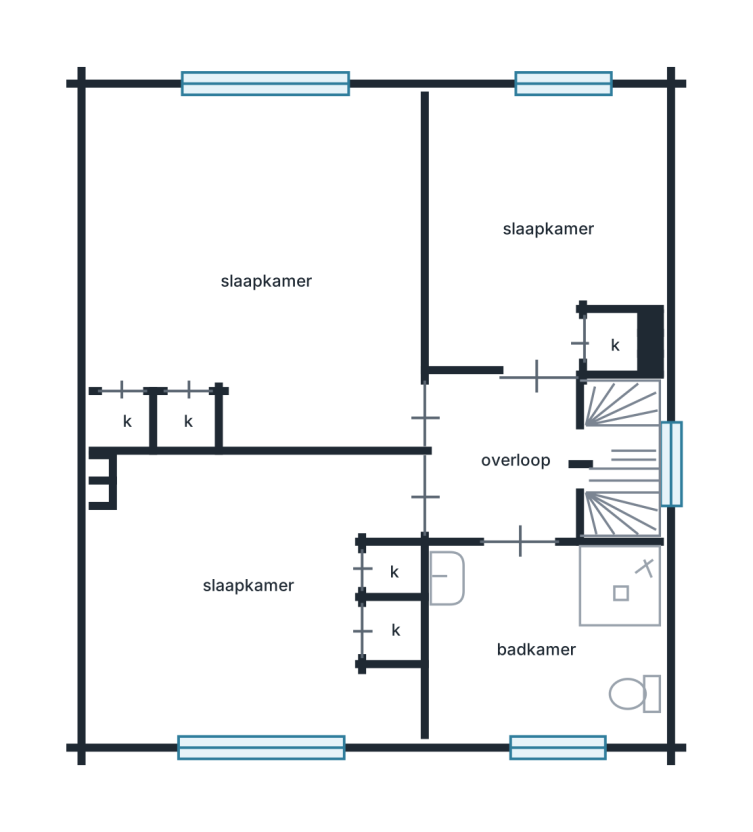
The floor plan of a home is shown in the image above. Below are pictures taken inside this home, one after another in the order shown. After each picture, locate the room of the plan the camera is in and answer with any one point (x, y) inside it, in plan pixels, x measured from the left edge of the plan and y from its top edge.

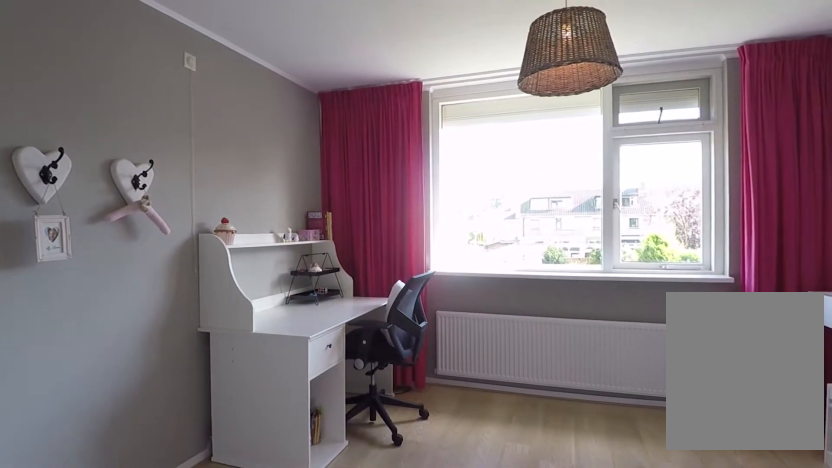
(256, 268)
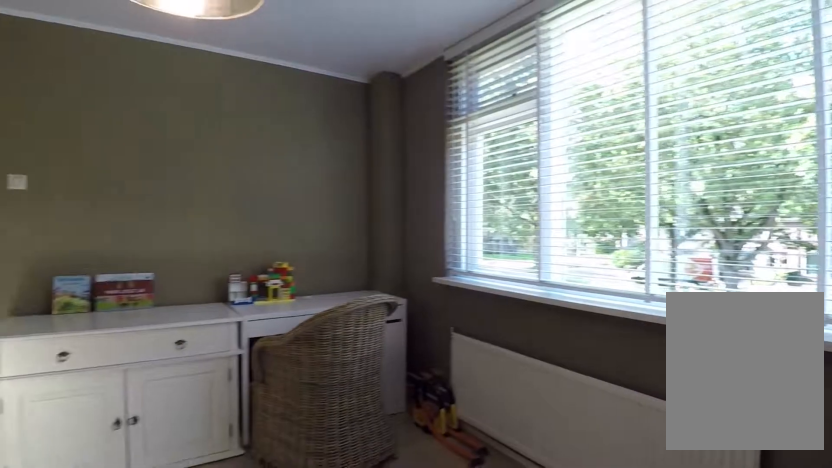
(254, 598)
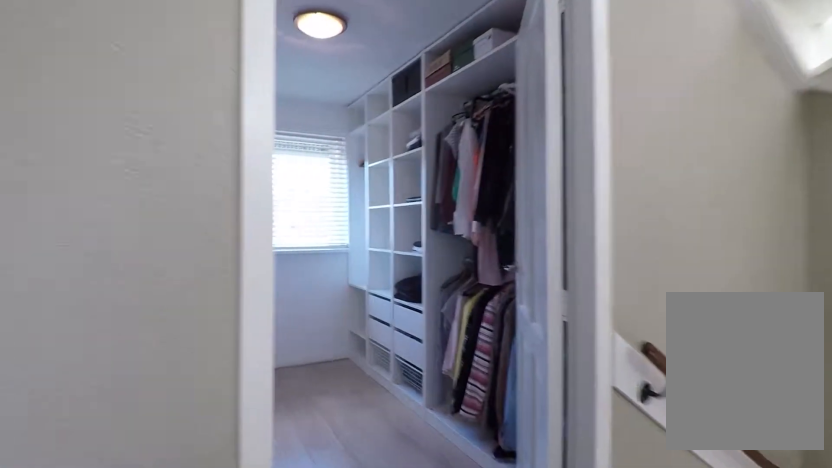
(544, 459)
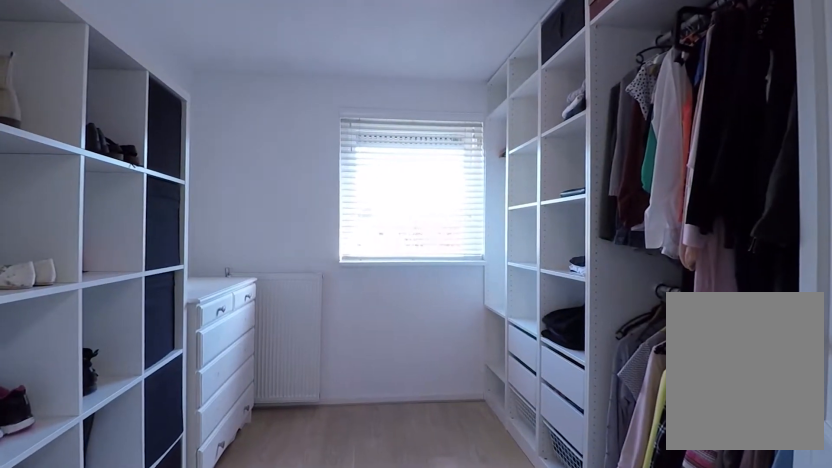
(539, 226)
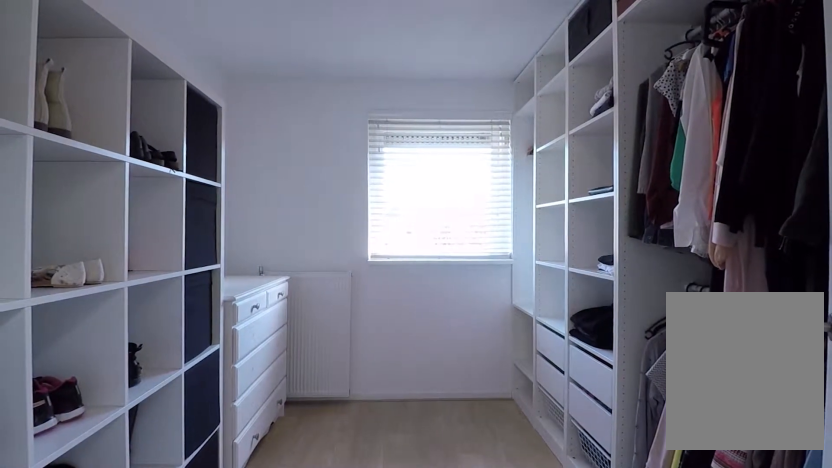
(539, 226)
